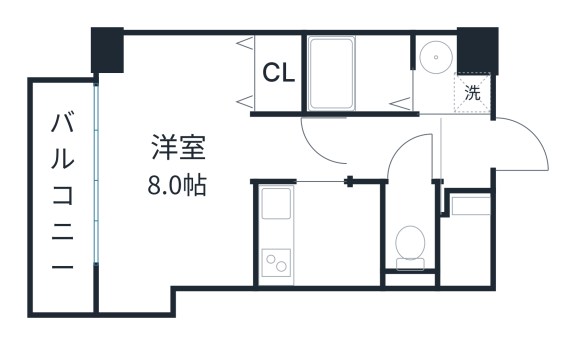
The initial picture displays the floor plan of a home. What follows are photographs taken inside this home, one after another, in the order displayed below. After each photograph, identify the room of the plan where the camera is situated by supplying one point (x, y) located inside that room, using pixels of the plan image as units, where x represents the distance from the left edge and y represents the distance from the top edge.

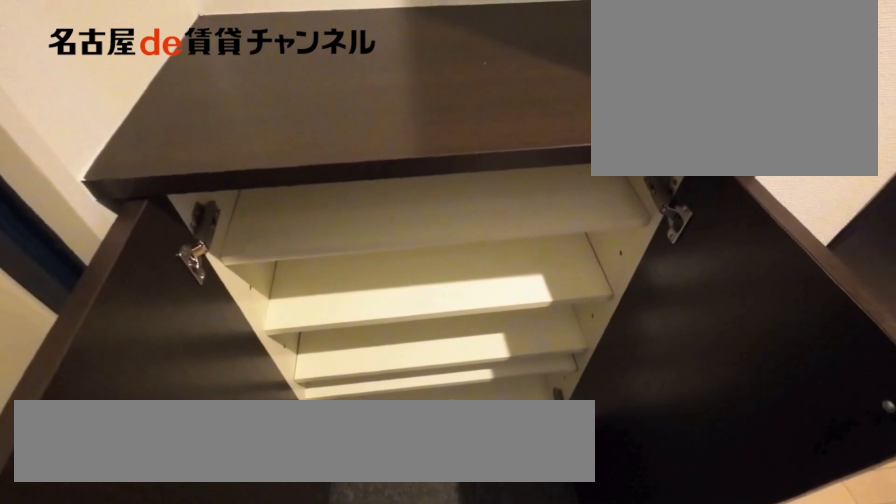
(471, 206)
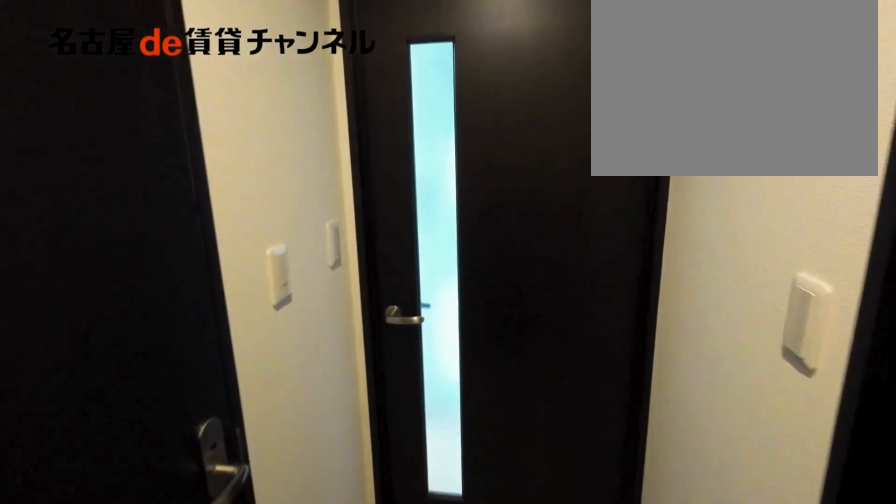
(396, 148)
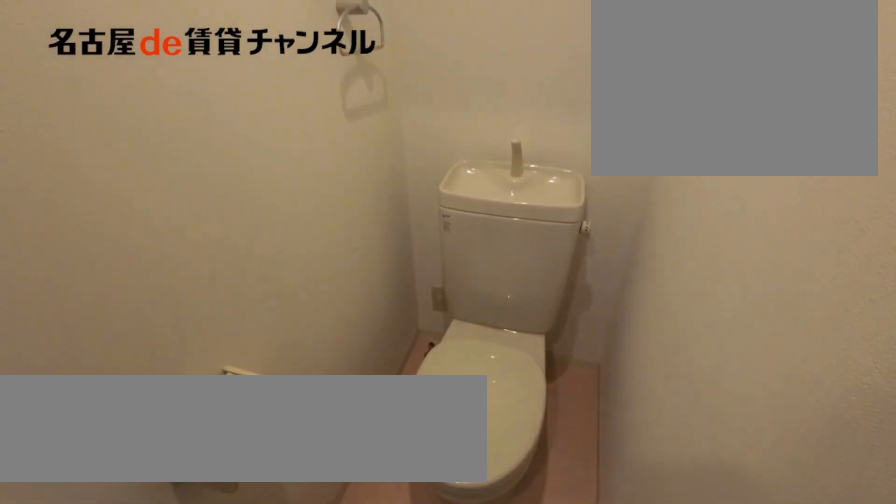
(410, 228)
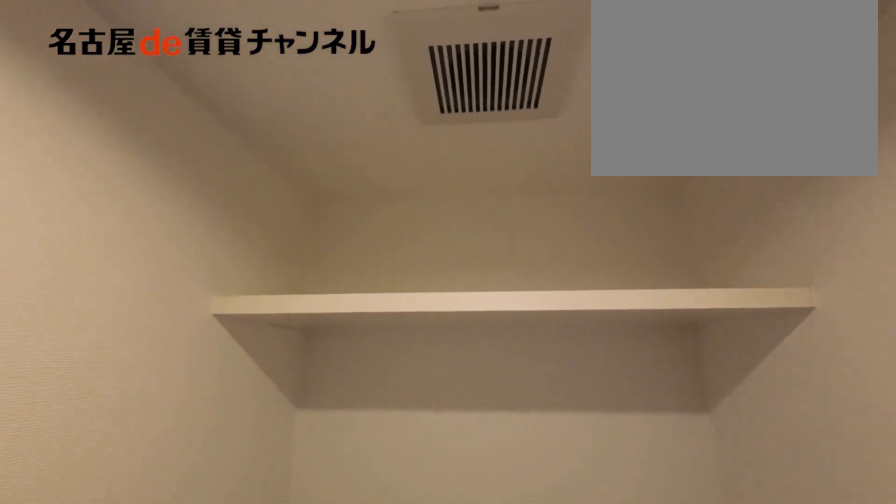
(410, 228)
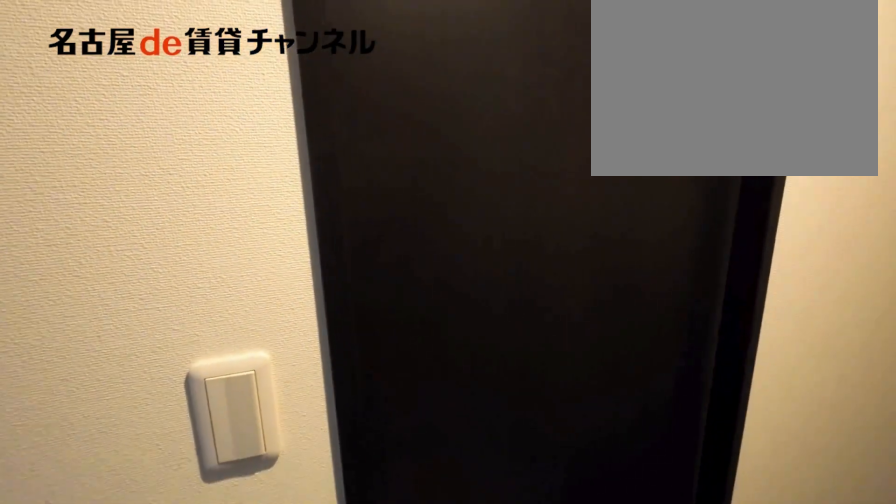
(396, 148)
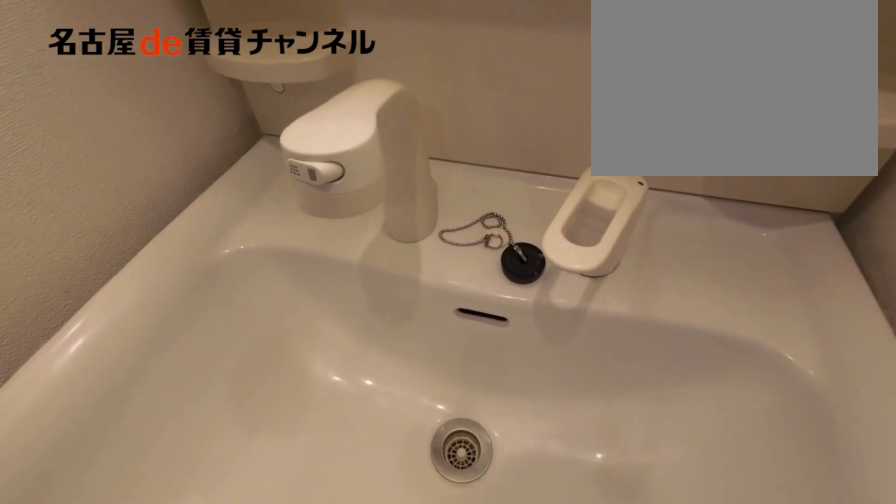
(448, 78)
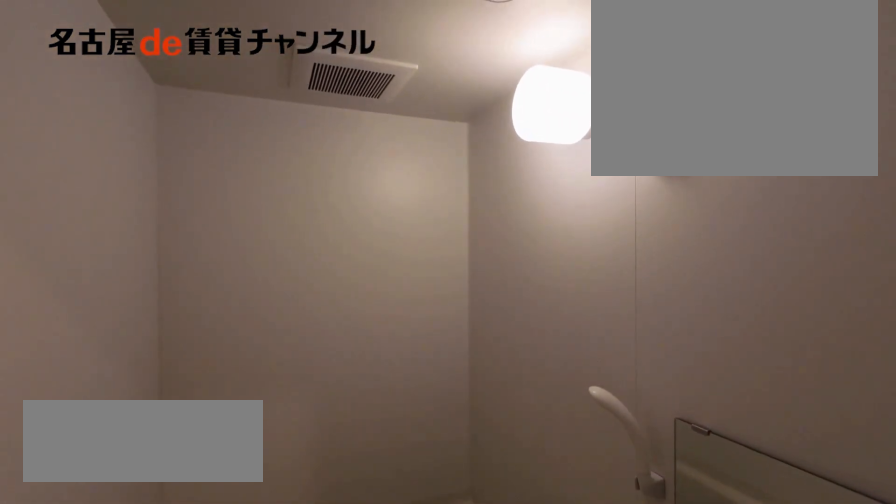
(359, 73)
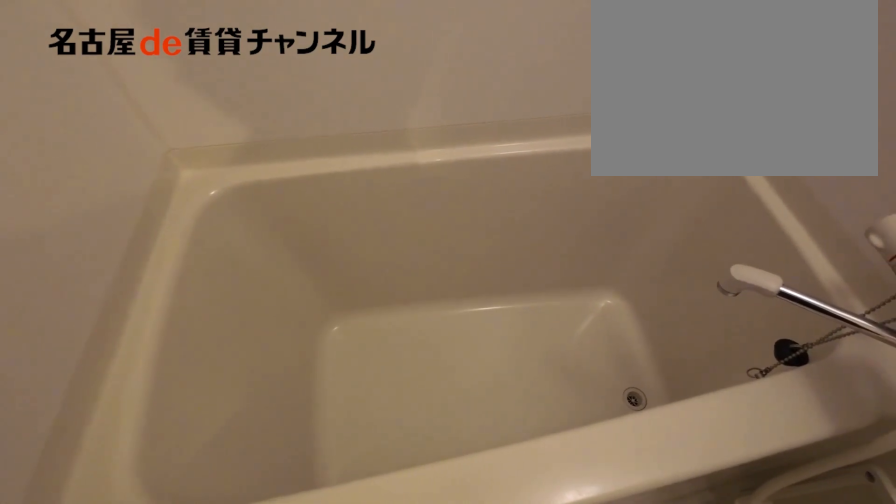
(359, 73)
